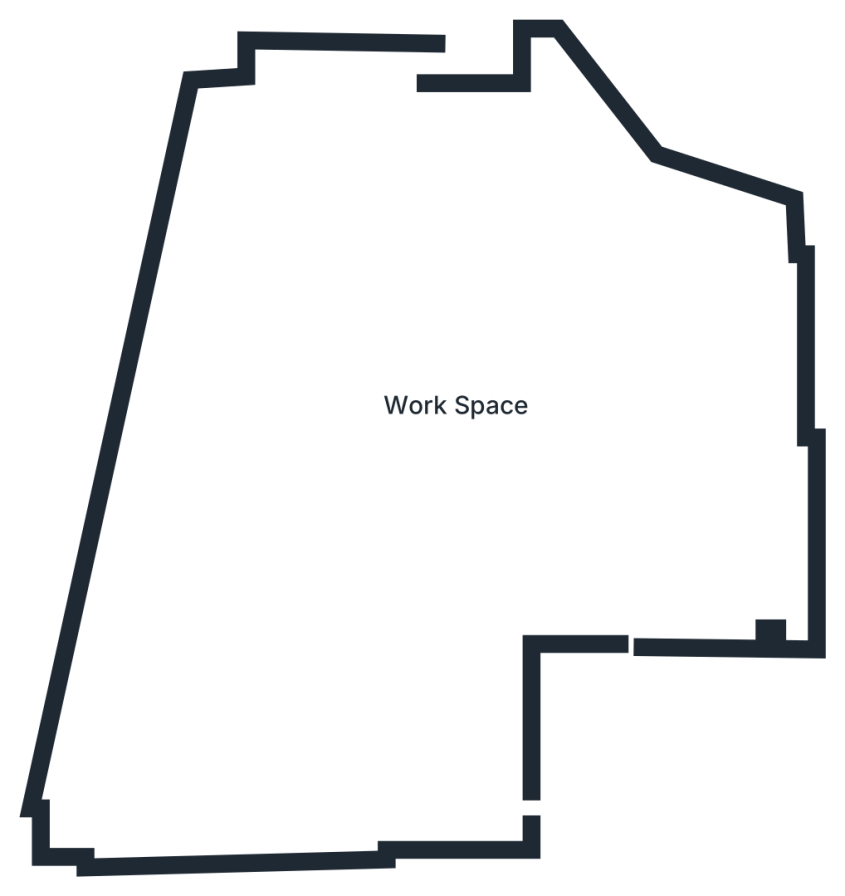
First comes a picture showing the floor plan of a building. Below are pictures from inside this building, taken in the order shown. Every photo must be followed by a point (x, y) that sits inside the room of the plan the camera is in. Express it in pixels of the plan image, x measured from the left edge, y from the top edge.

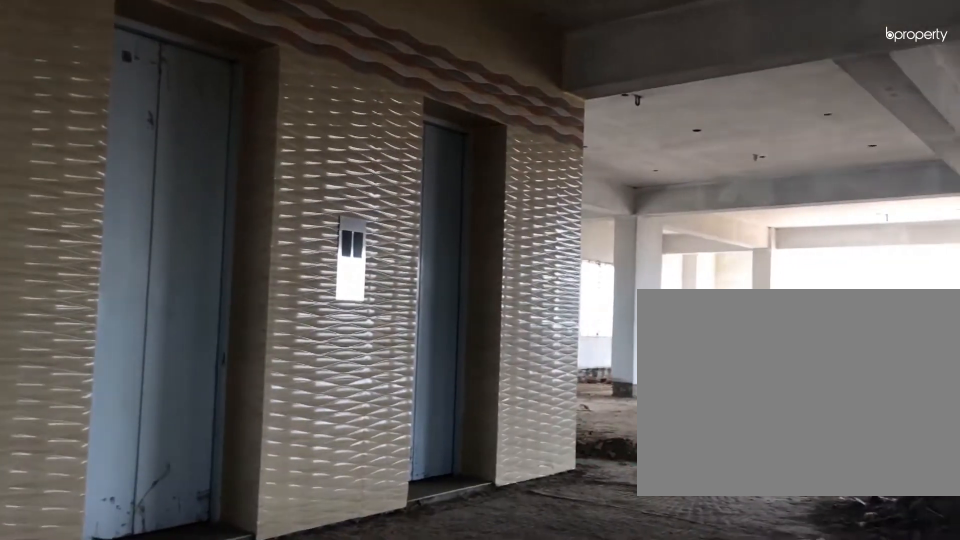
(600, 493)
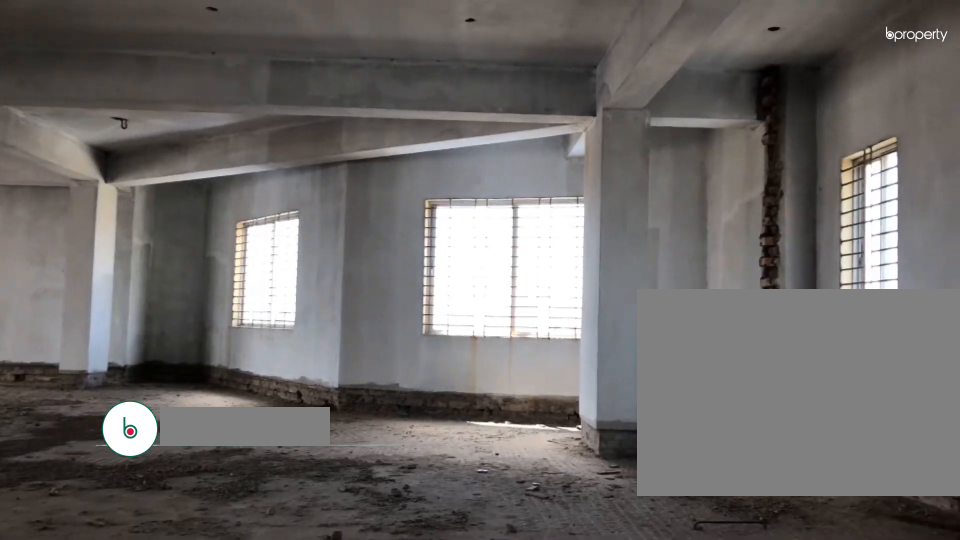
(600, 493)
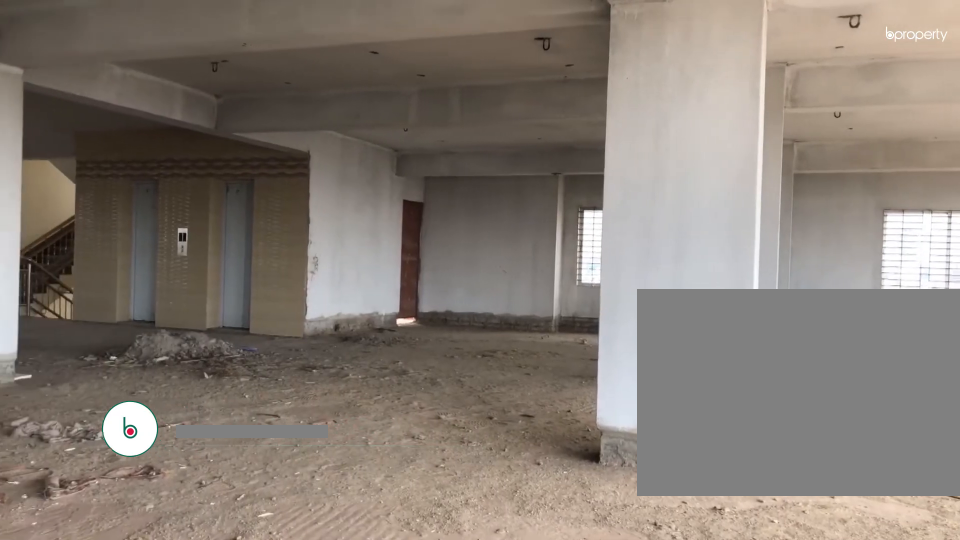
(437, 433)
